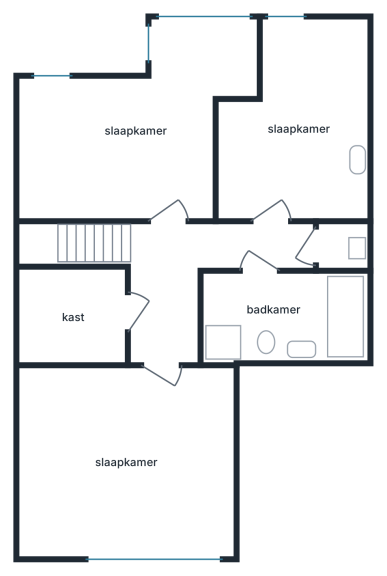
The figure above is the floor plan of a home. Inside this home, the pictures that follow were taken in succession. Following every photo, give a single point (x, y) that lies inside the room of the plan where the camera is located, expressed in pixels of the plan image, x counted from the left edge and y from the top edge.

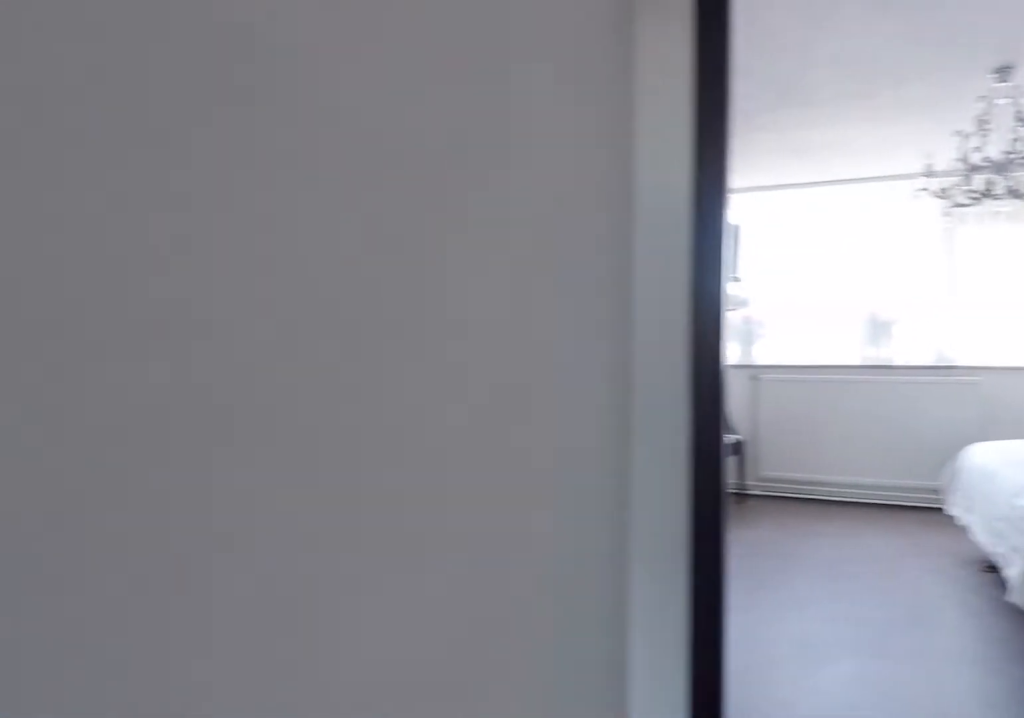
(163, 334)
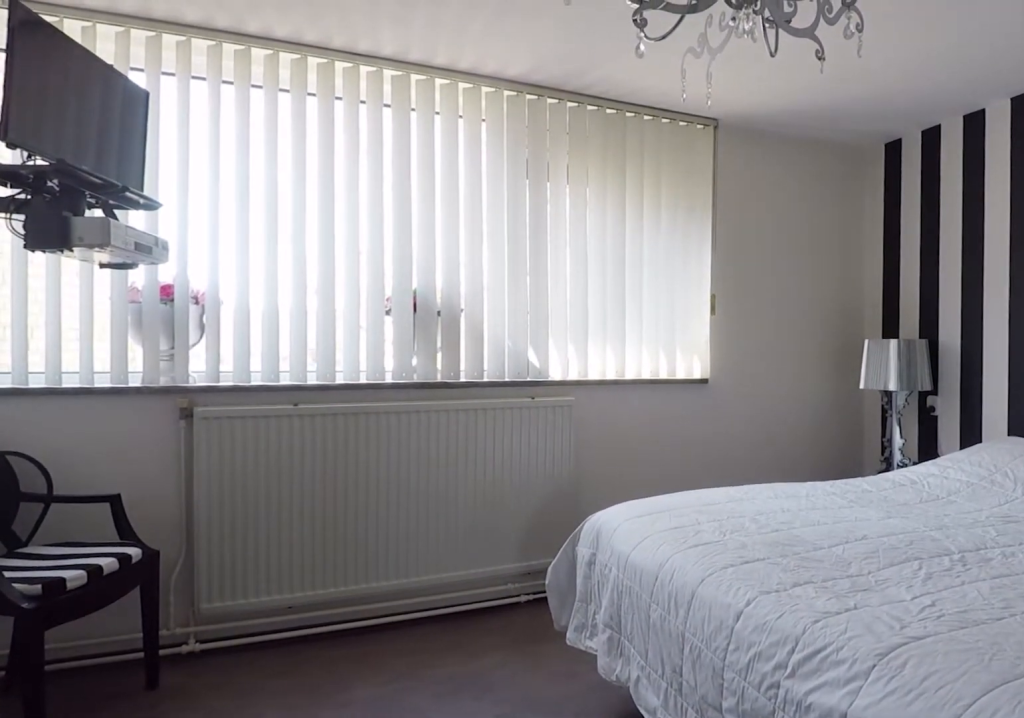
(125, 463)
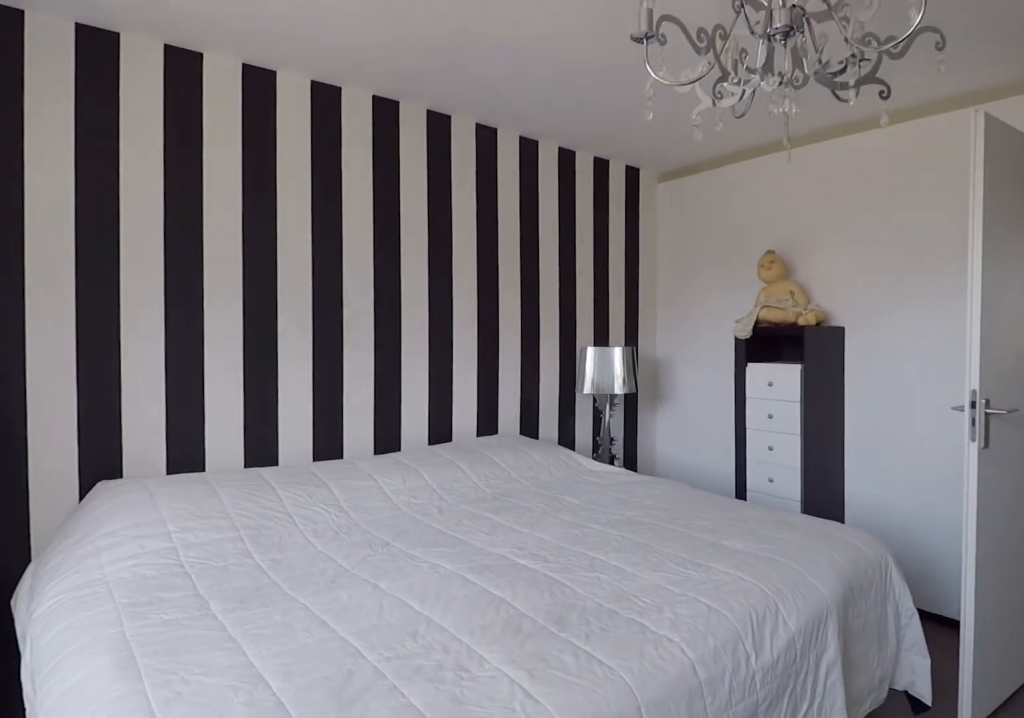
(125, 463)
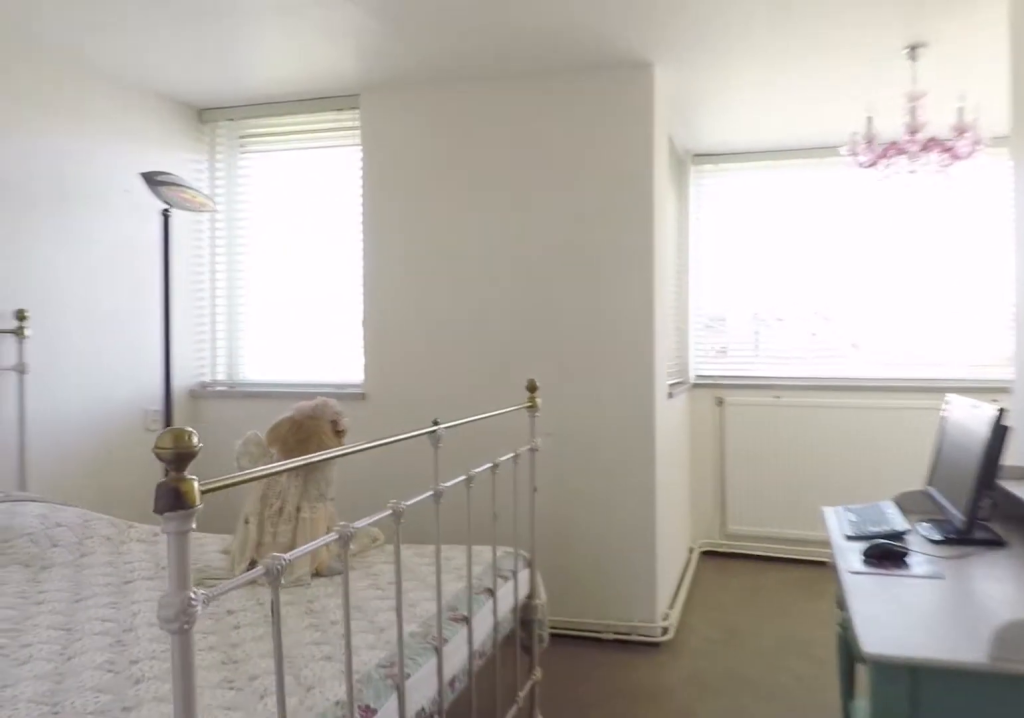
(77, 152)
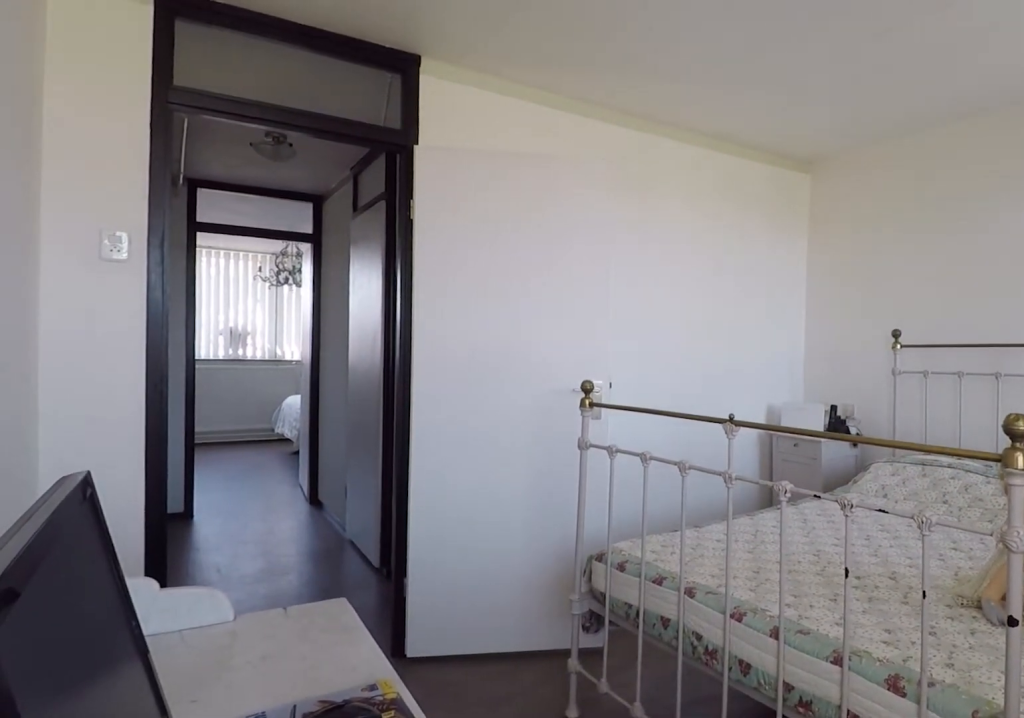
(77, 152)
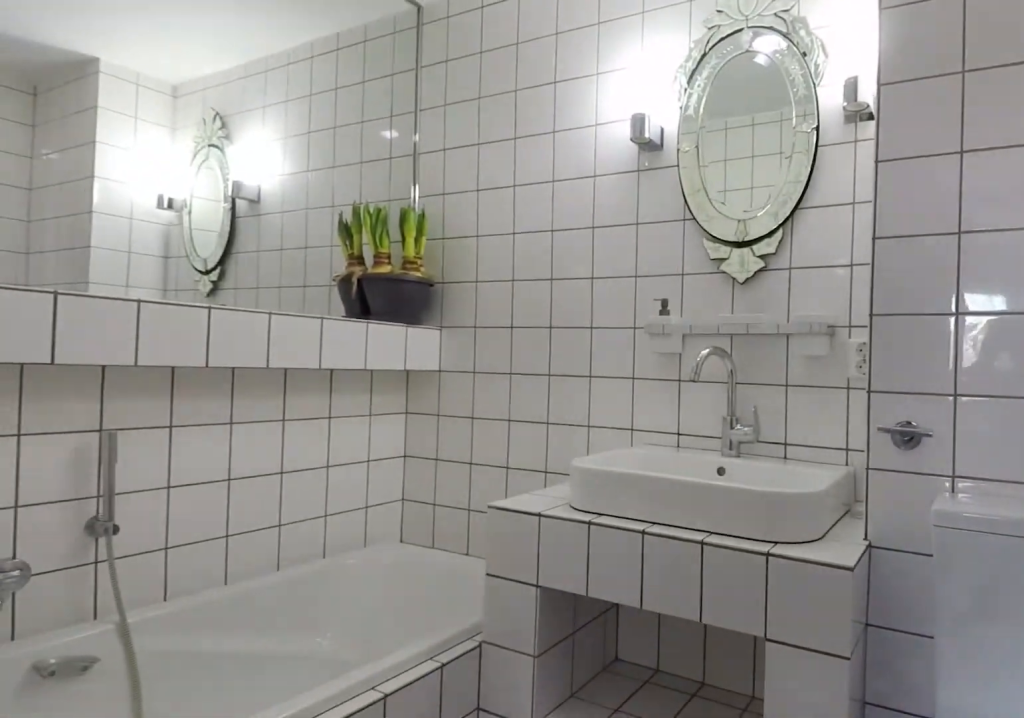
(308, 315)
